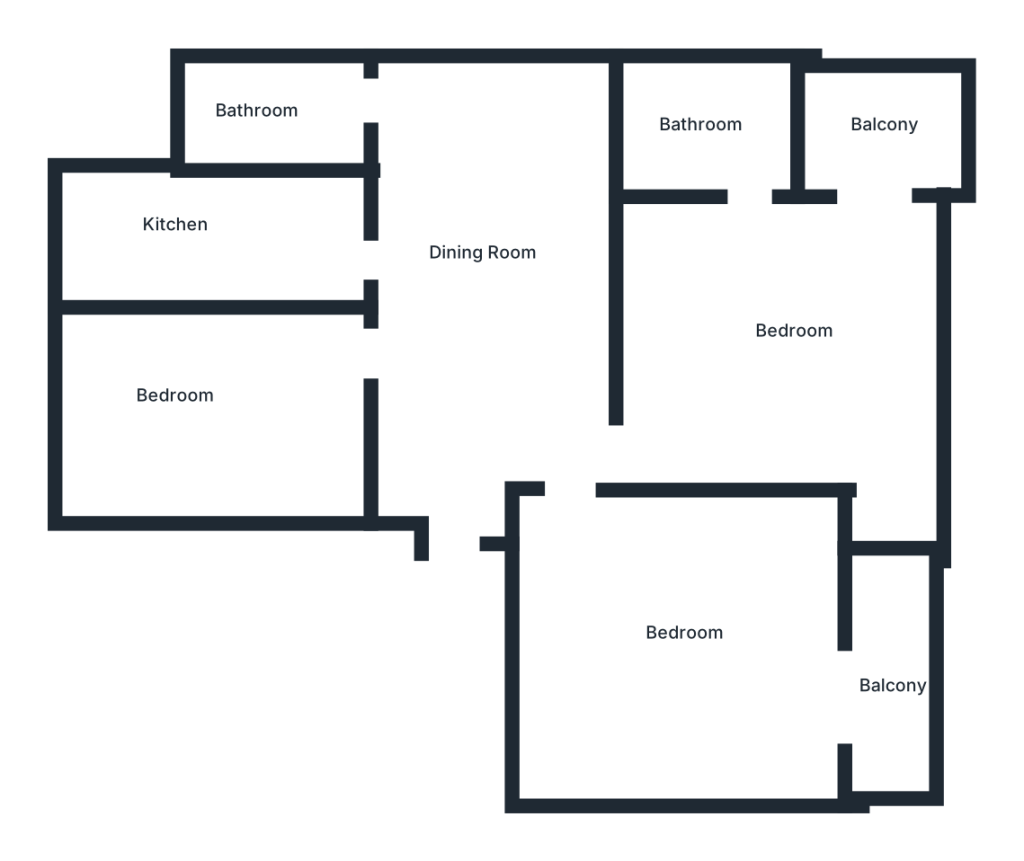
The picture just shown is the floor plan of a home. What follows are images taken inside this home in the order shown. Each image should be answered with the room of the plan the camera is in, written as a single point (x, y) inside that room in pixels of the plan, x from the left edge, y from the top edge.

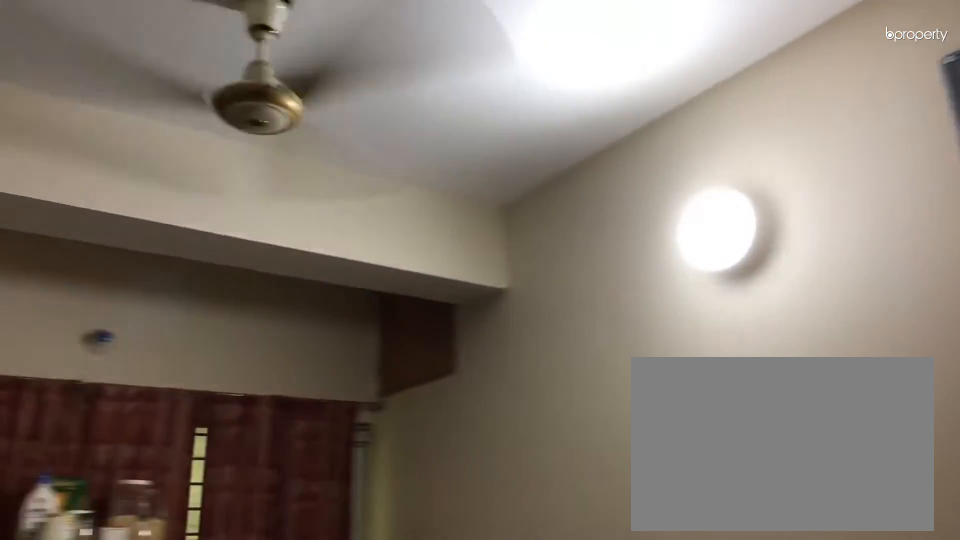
(502, 276)
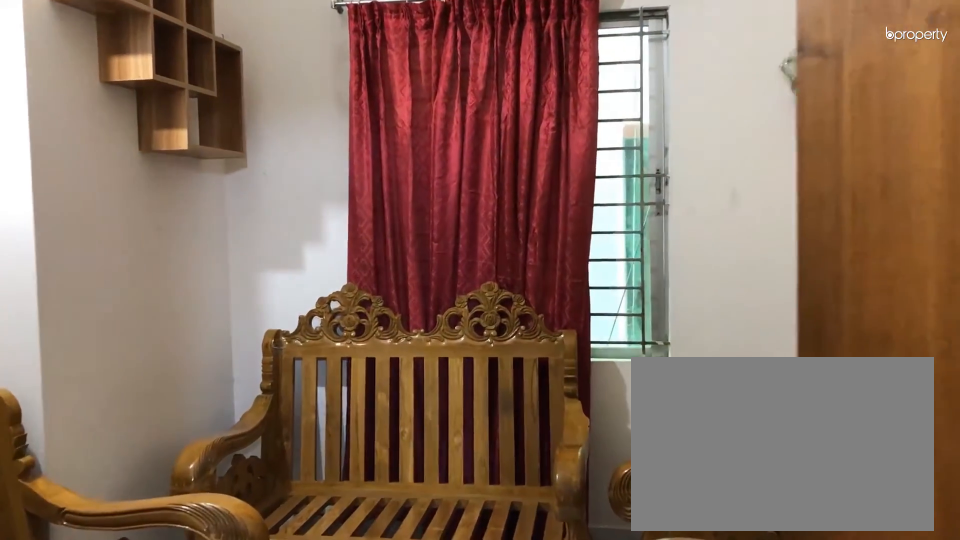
(215, 397)
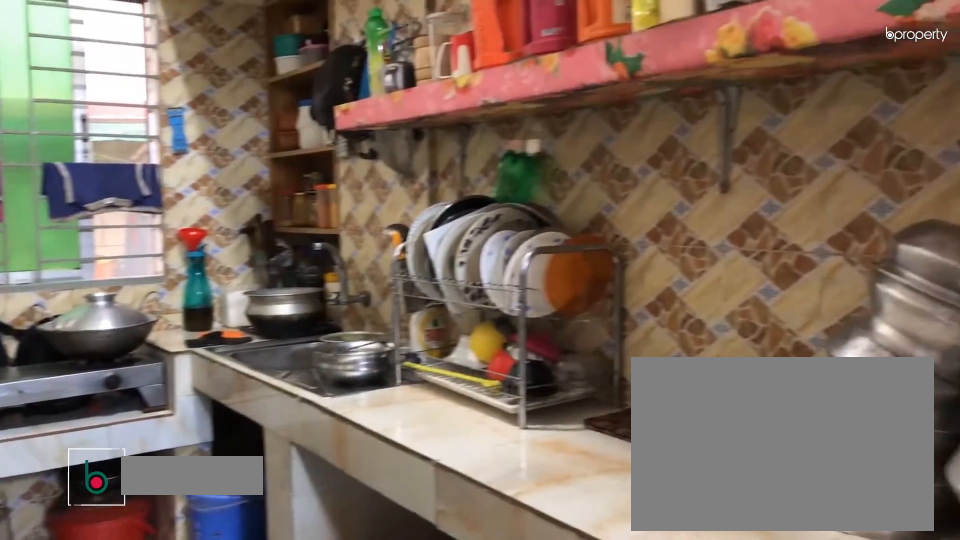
(227, 242)
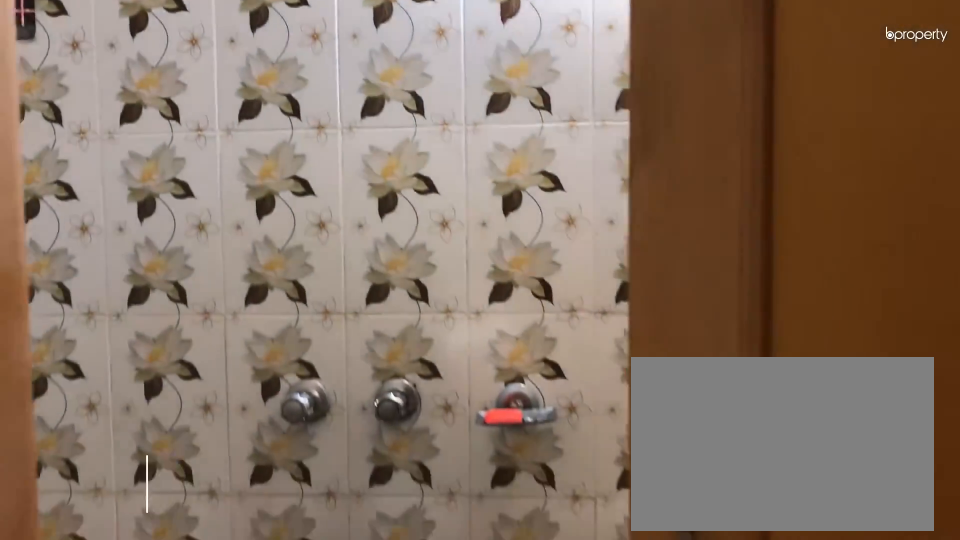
(716, 140)
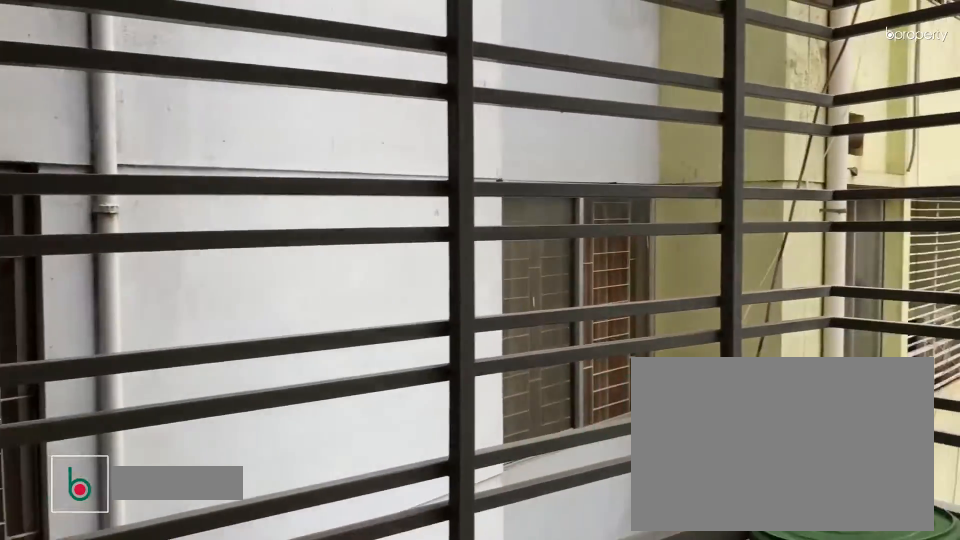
(884, 122)
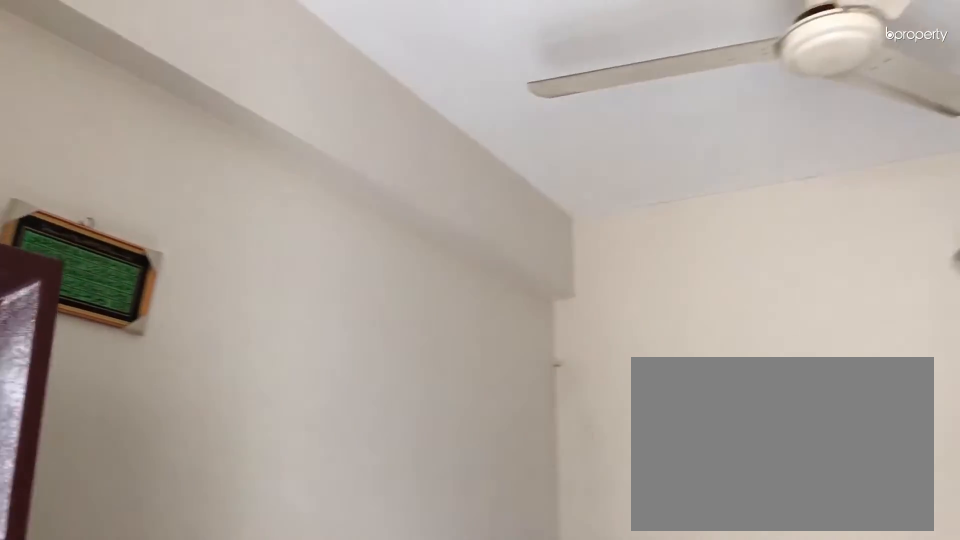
(670, 659)
